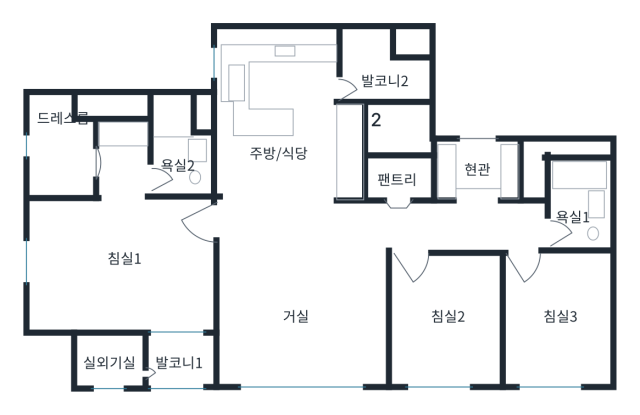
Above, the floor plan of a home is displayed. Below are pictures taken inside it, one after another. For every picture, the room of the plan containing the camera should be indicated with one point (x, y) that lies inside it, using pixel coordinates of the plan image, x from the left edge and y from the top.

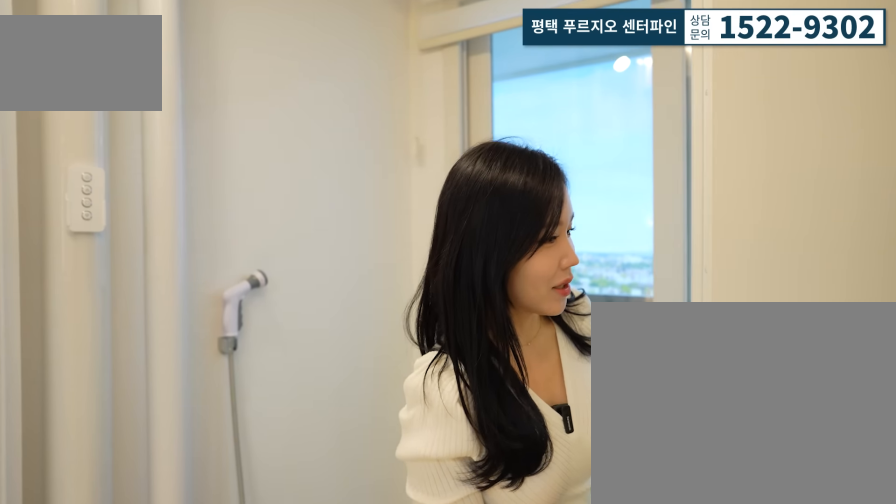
(175, 352)
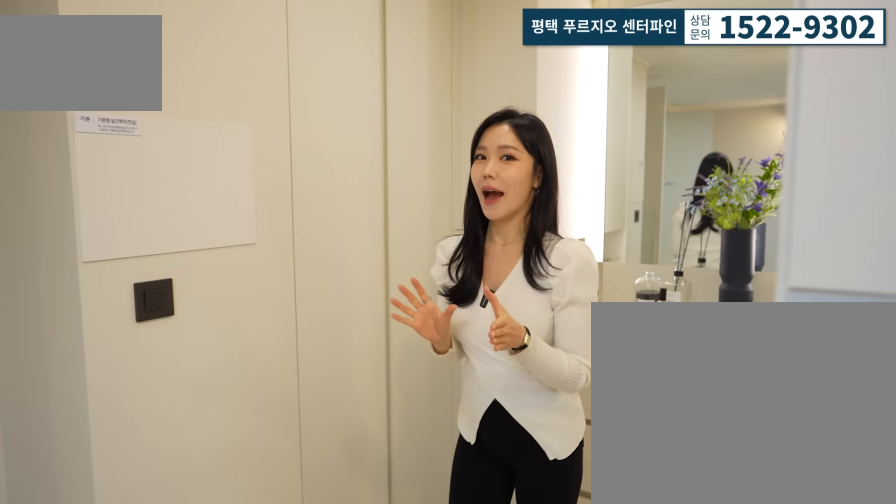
(77, 263)
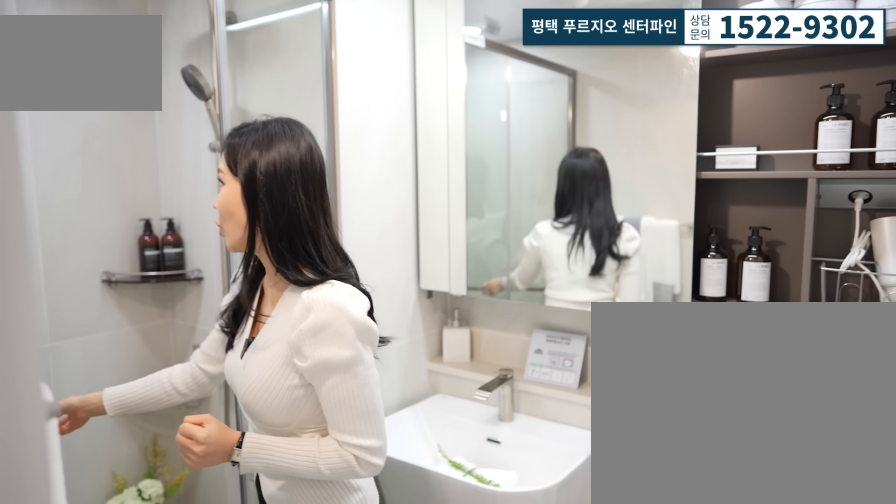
(175, 162)
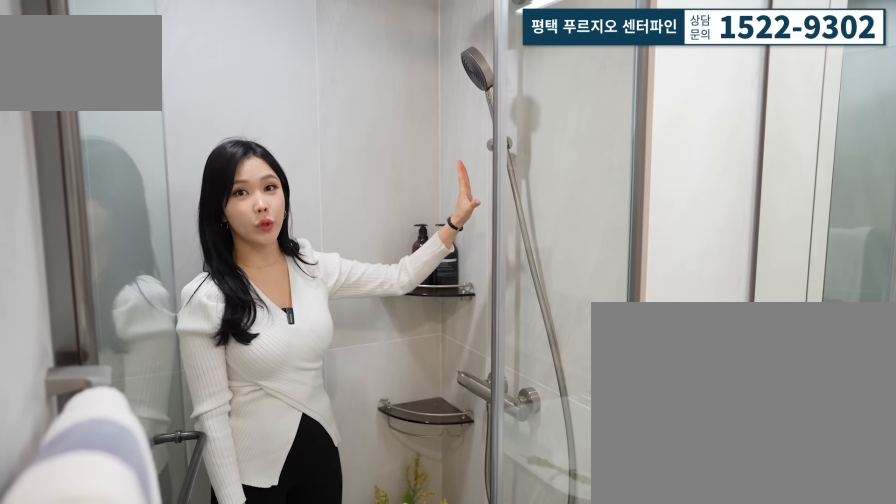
(175, 162)
